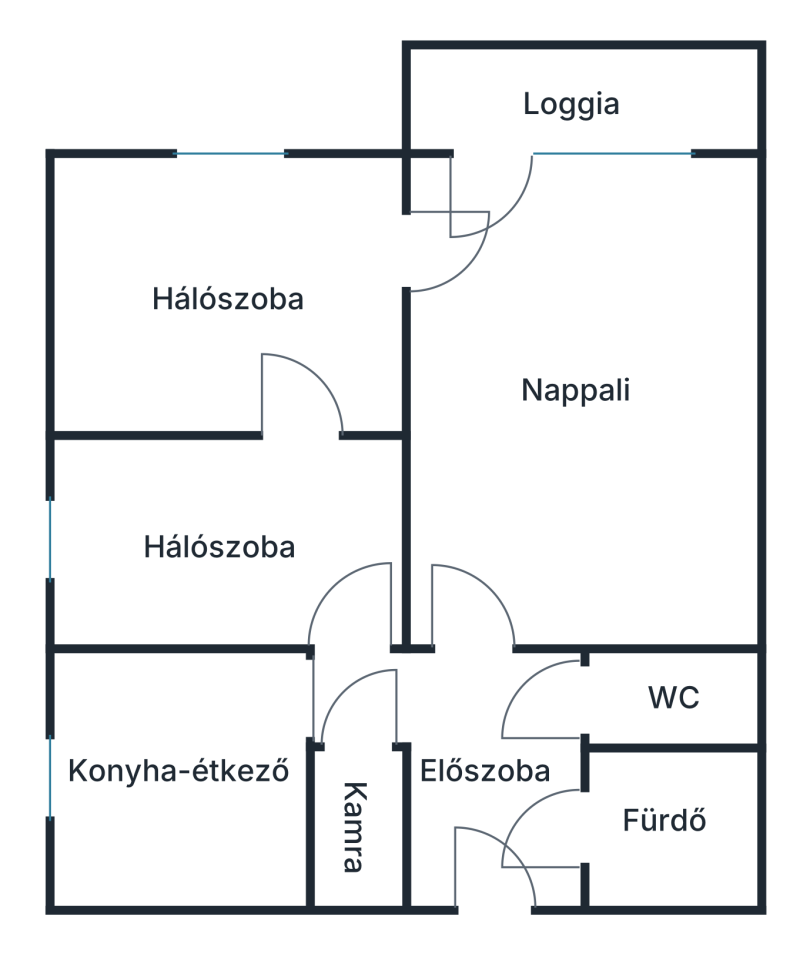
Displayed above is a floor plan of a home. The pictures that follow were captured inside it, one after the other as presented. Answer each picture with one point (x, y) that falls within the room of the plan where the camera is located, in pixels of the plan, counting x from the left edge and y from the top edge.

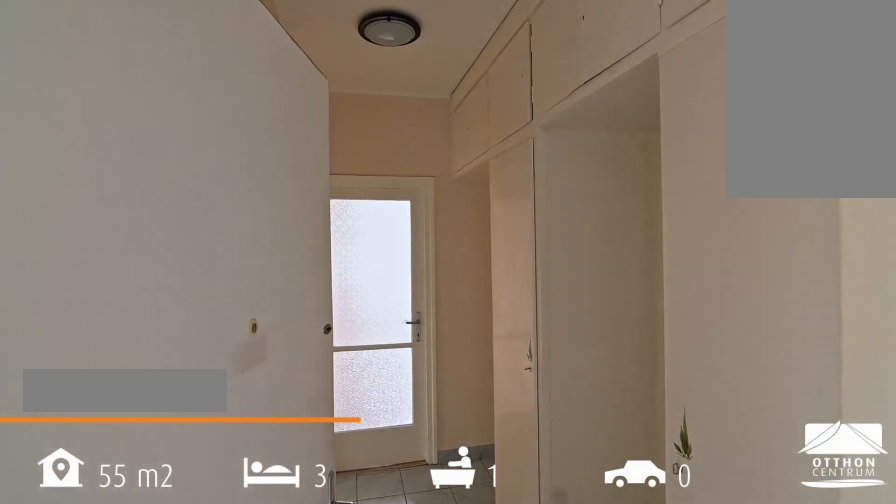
(490, 766)
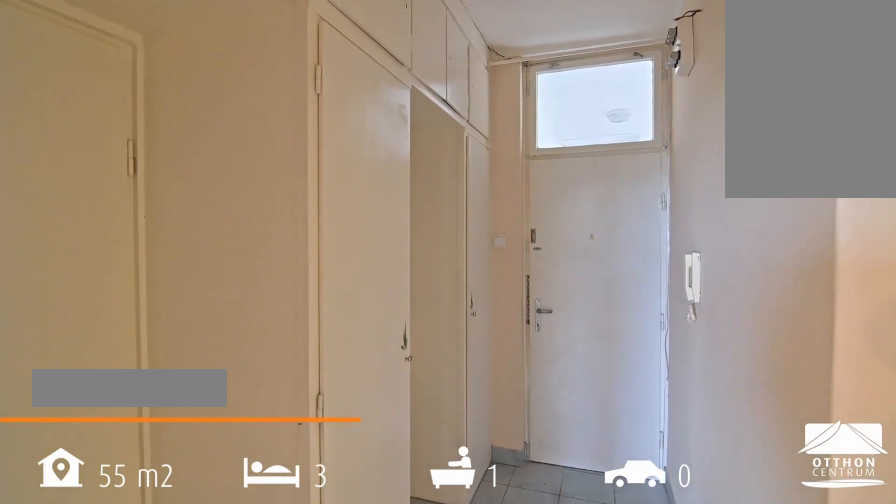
(492, 765)
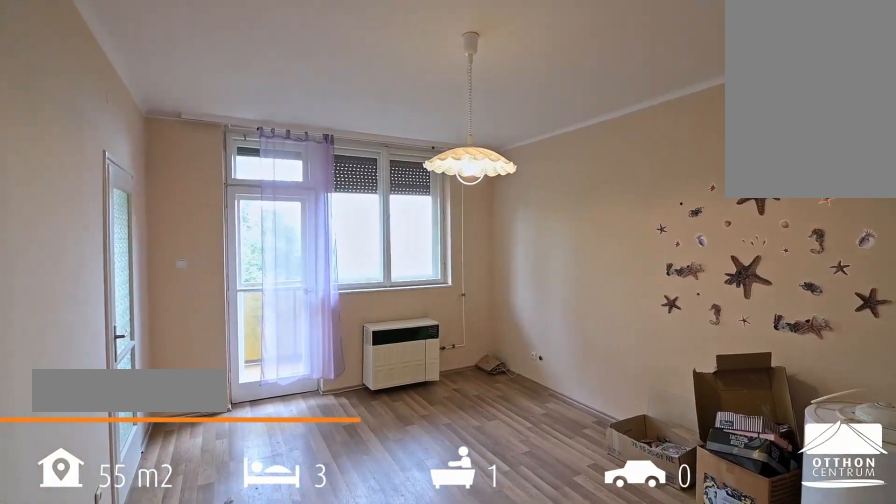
(579, 346)
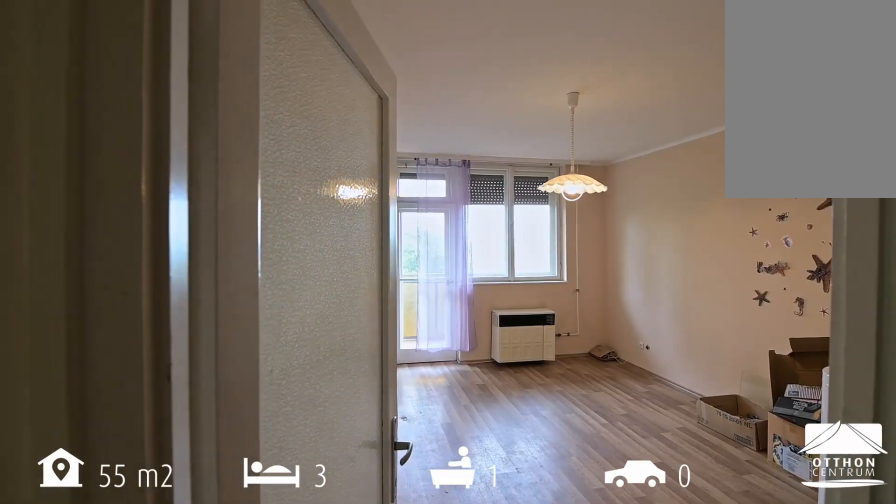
(580, 346)
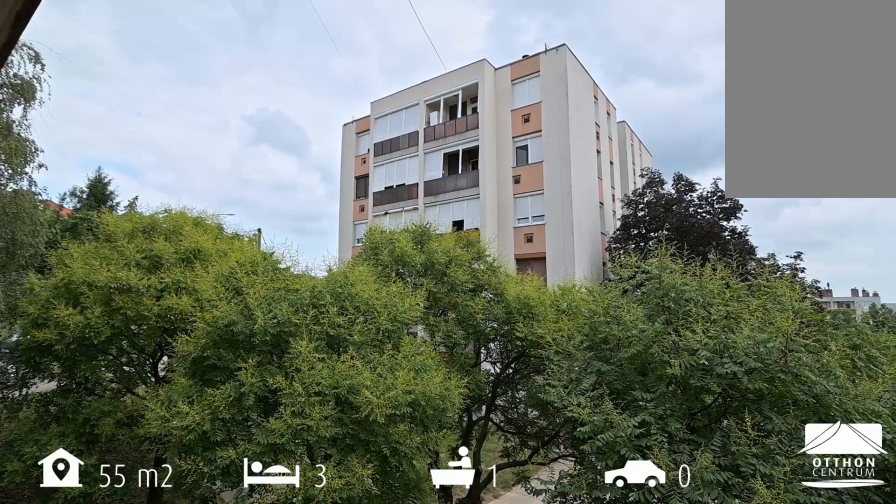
(617, 102)
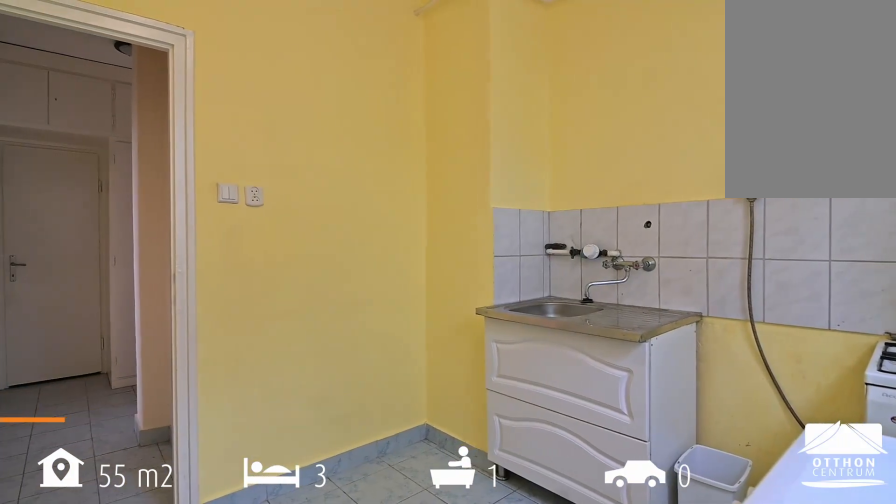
(195, 813)
